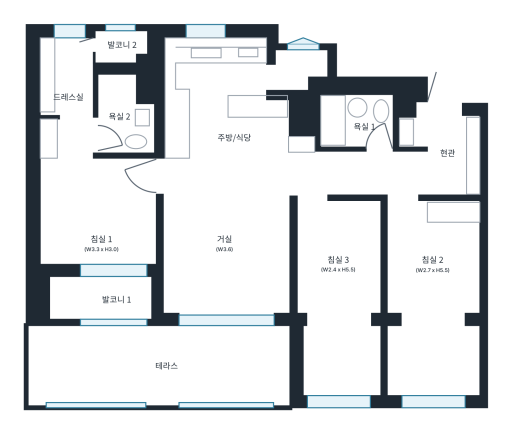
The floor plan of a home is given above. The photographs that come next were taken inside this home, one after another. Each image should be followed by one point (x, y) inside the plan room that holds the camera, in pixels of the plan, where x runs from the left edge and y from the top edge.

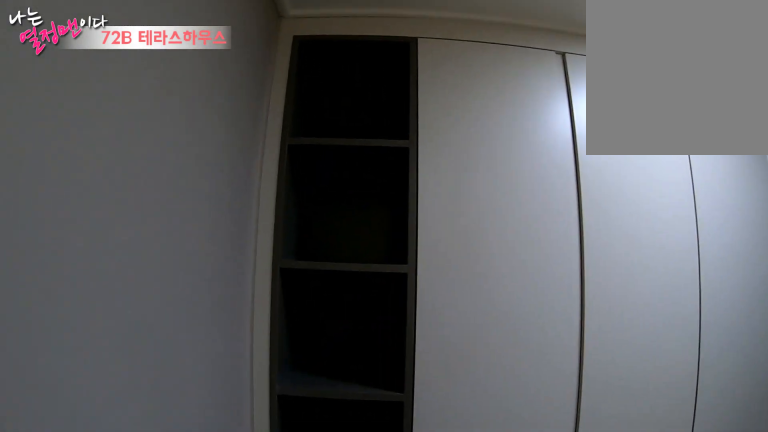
(450, 152)
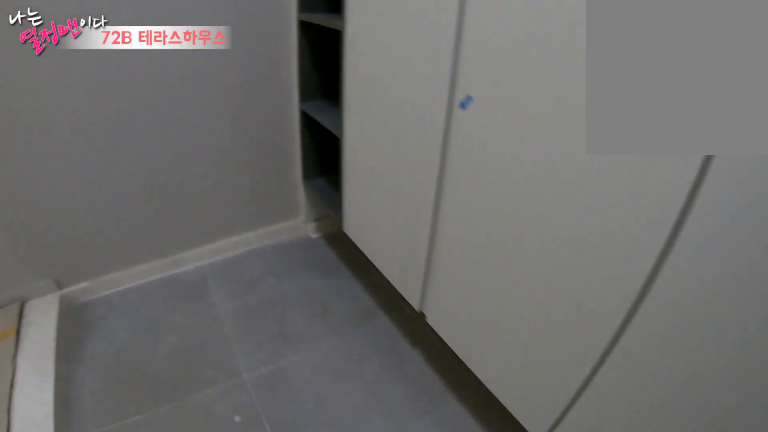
(450, 152)
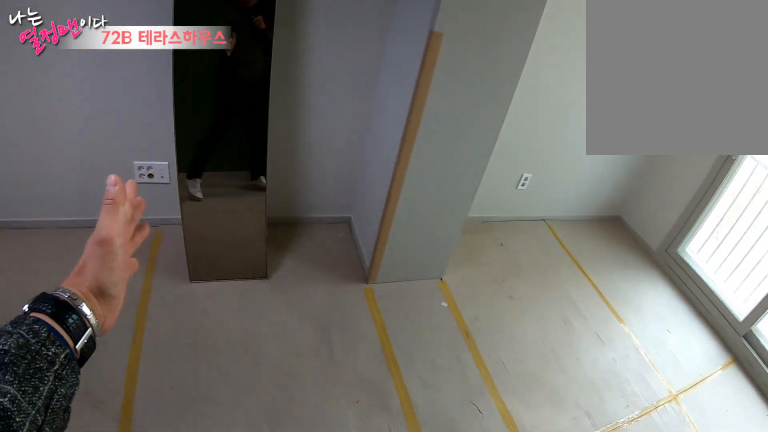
(433, 272)
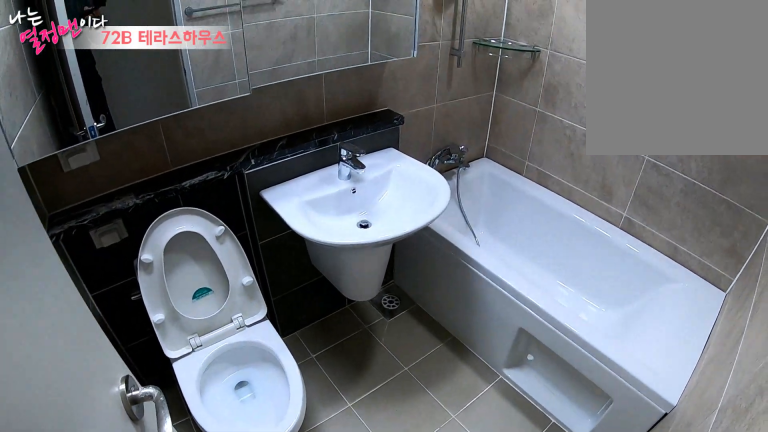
(360, 122)
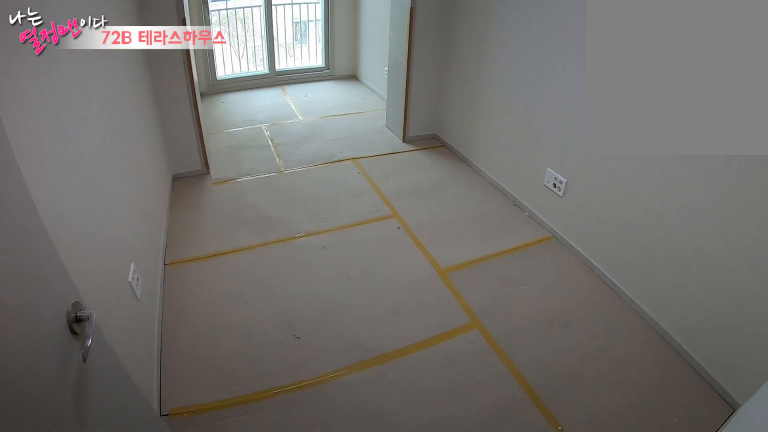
(340, 268)
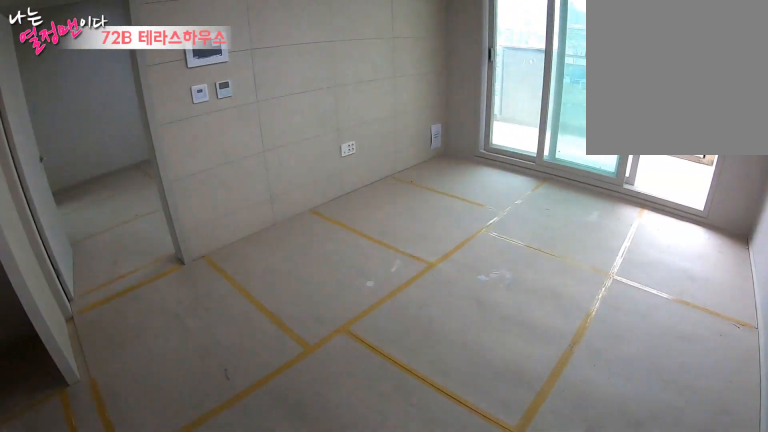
(222, 247)
